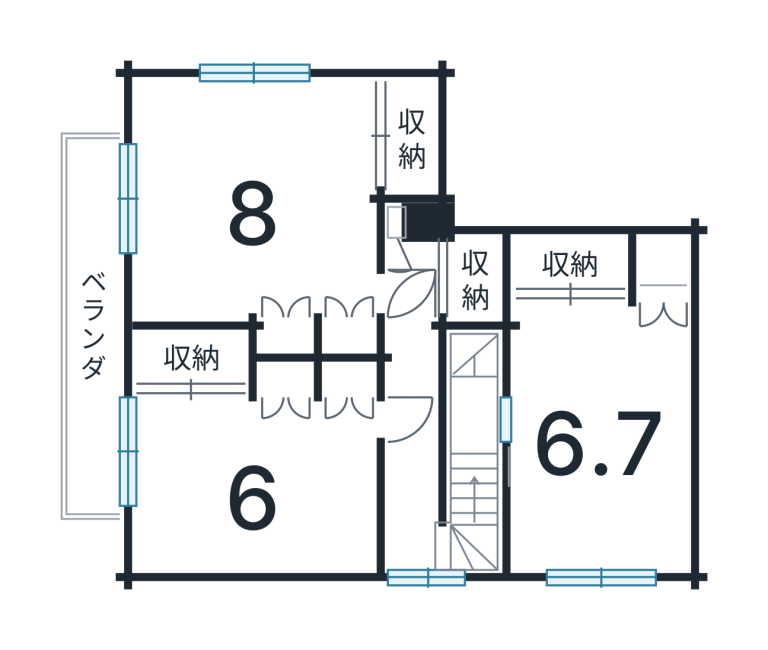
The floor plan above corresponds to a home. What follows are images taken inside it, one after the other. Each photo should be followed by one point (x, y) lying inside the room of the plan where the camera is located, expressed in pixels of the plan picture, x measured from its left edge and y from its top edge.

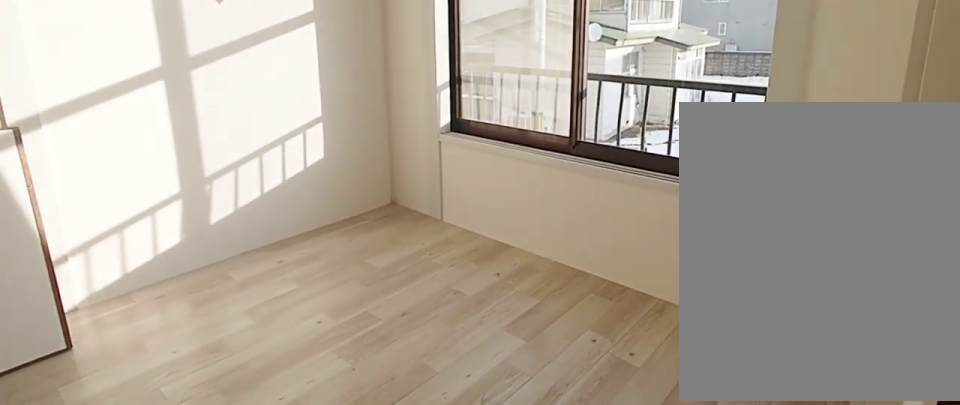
(607, 409)
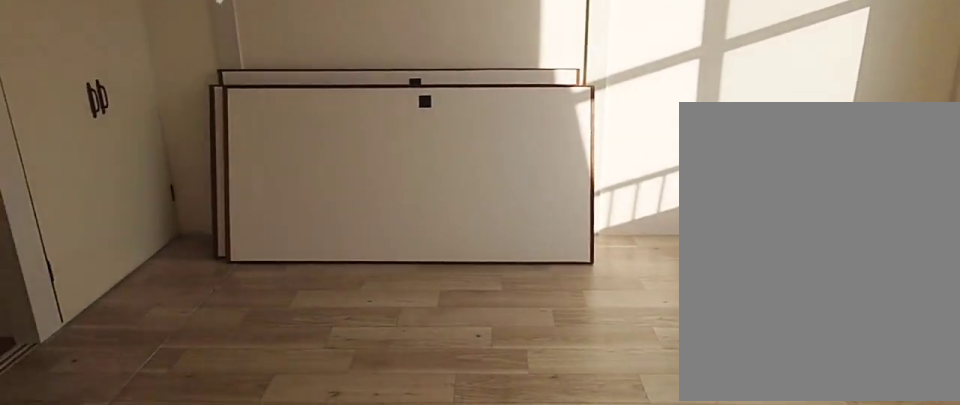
(607, 409)
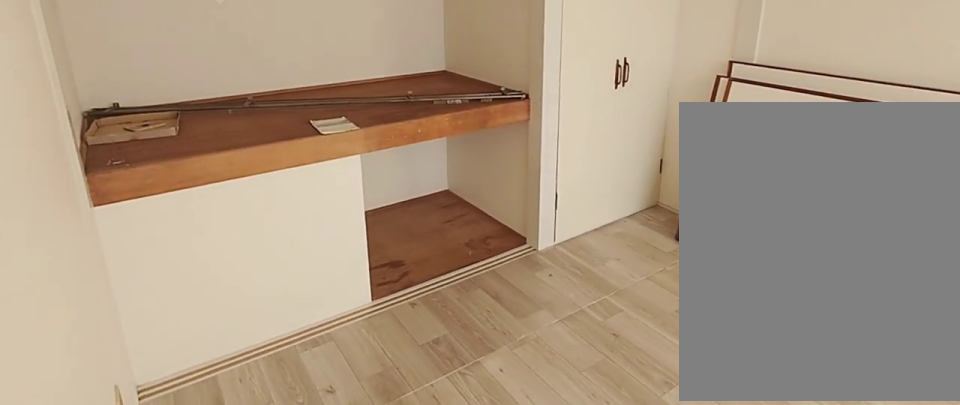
(607, 409)
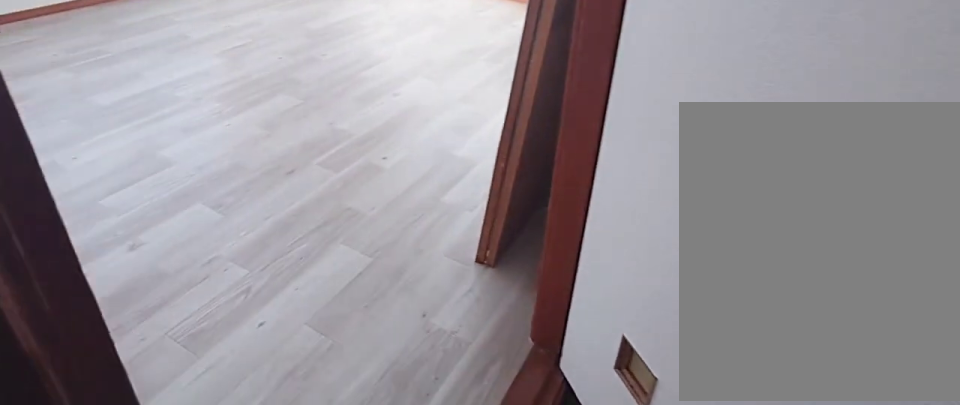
(253, 184)
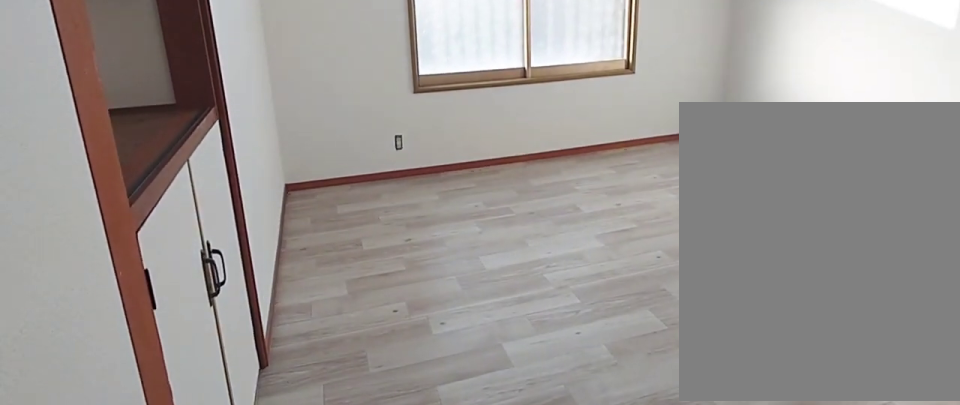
(253, 184)
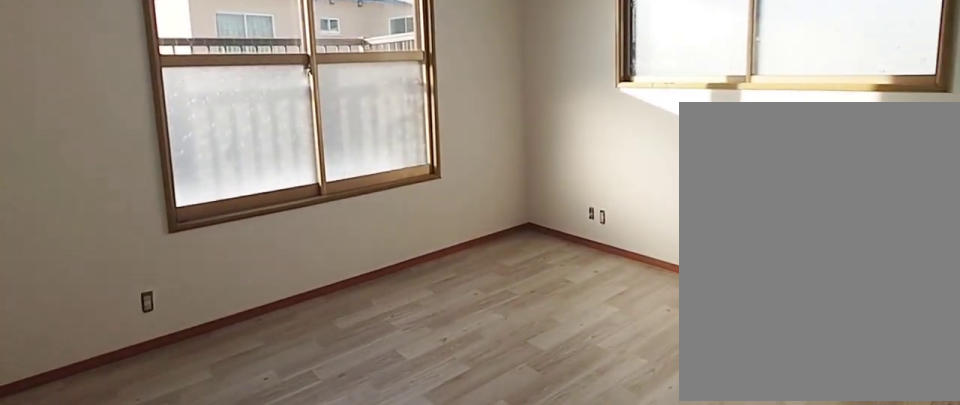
(253, 184)
